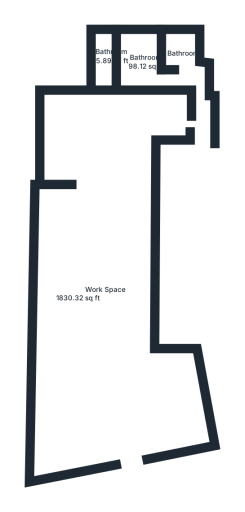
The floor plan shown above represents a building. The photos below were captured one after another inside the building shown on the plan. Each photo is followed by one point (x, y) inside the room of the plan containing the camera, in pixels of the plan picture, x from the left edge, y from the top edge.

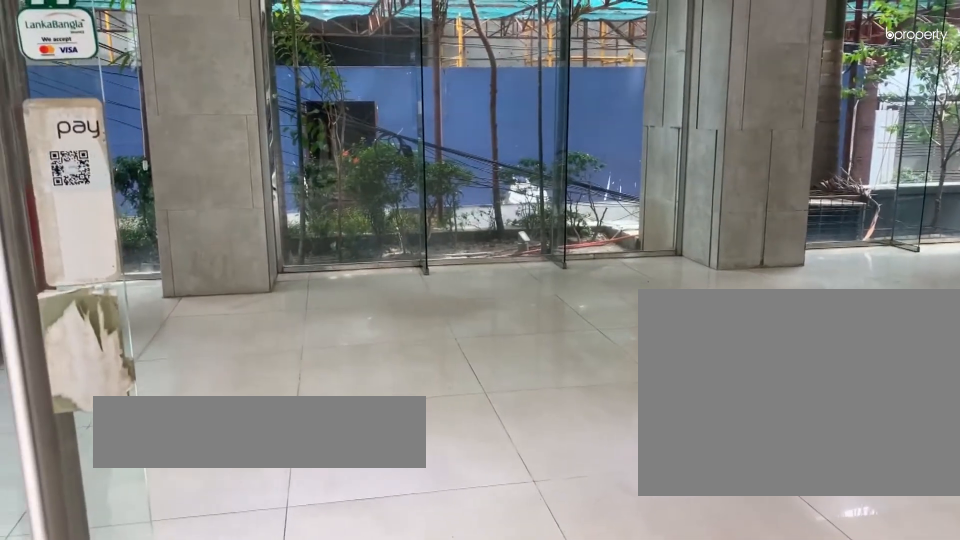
(98, 396)
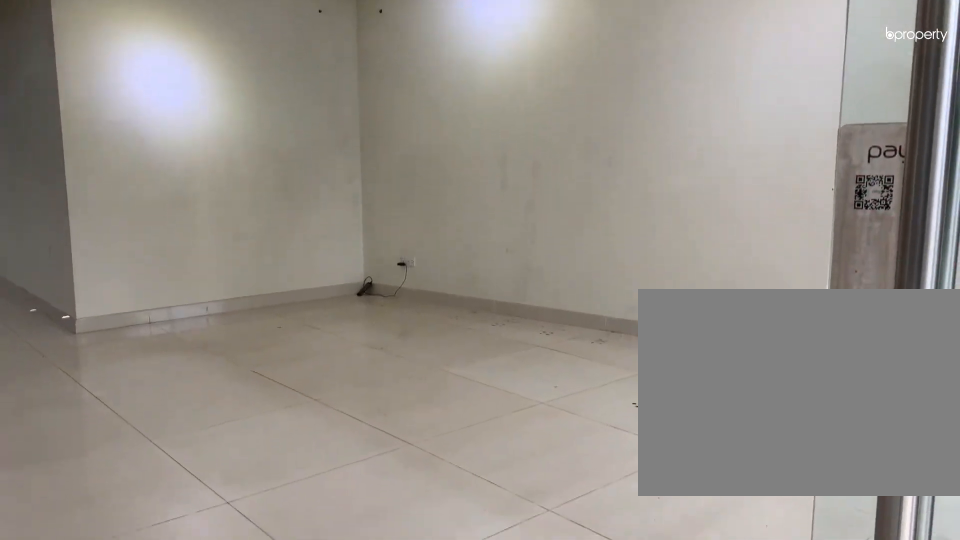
(99, 367)
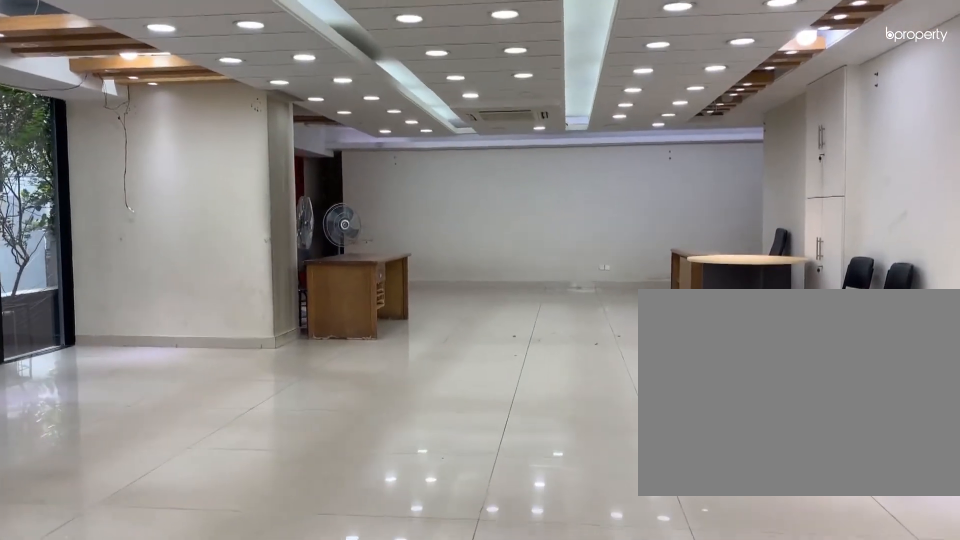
(94, 274)
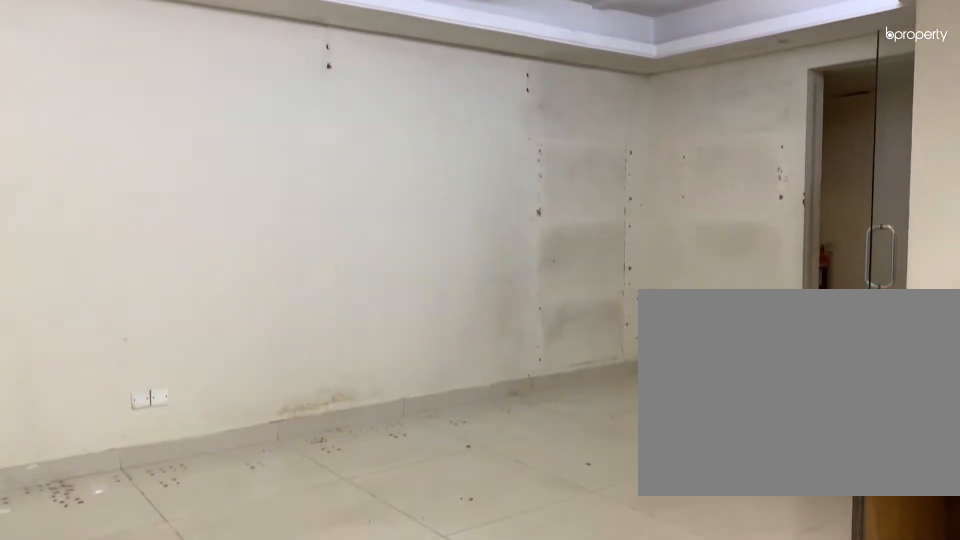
(118, 125)
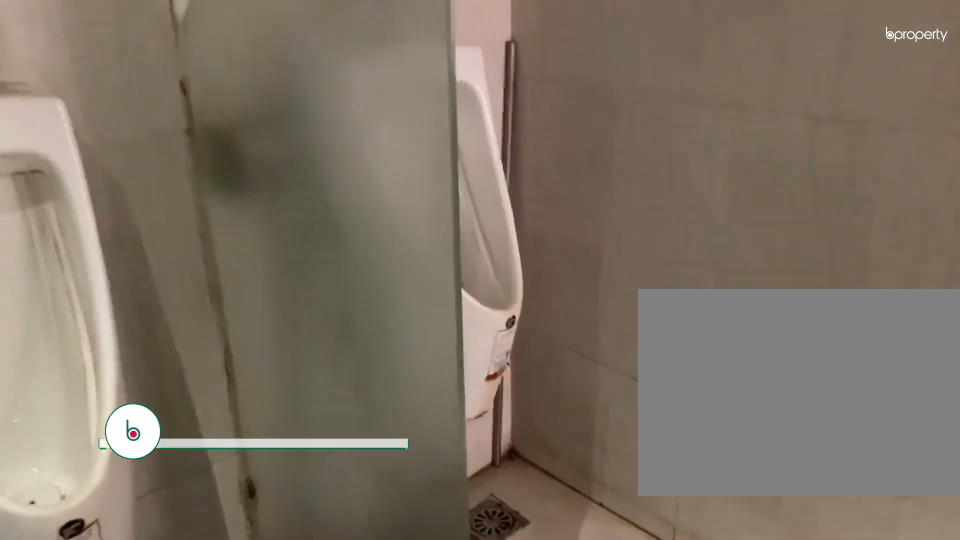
(137, 61)
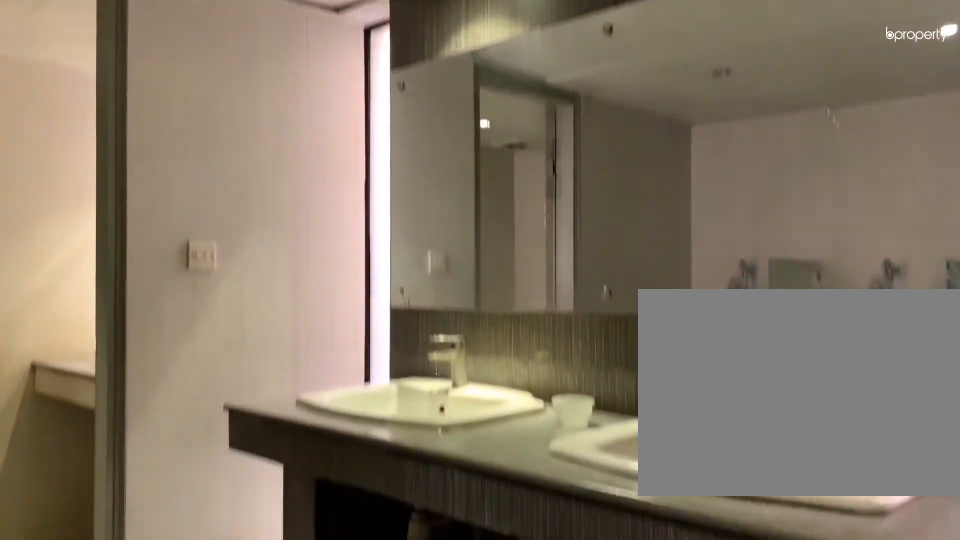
(137, 61)
